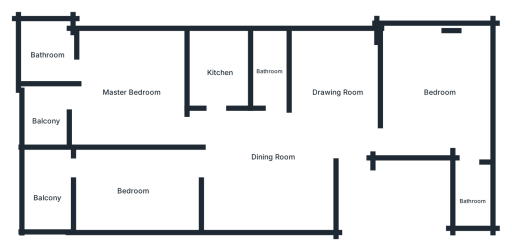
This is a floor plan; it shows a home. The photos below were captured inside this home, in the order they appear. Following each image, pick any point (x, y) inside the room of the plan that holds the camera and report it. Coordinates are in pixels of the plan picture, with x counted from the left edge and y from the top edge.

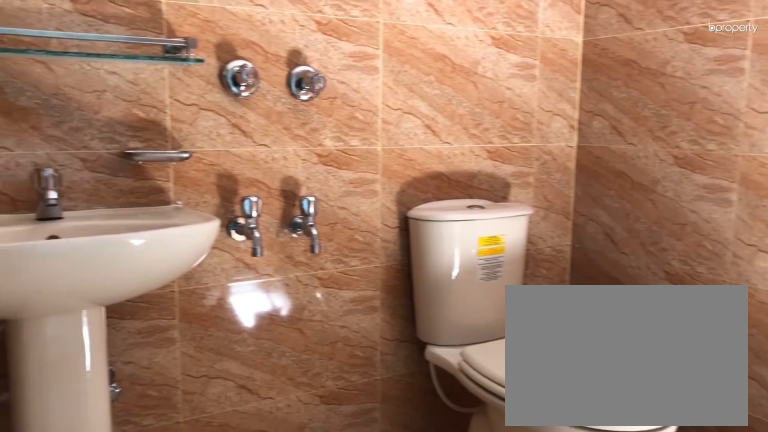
(47, 60)
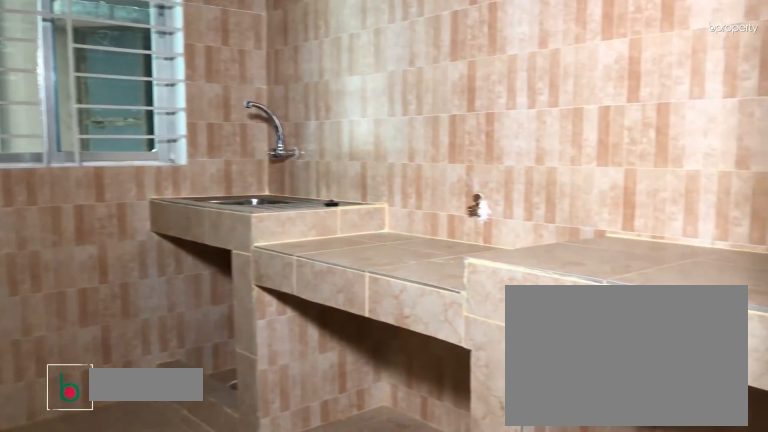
(220, 73)
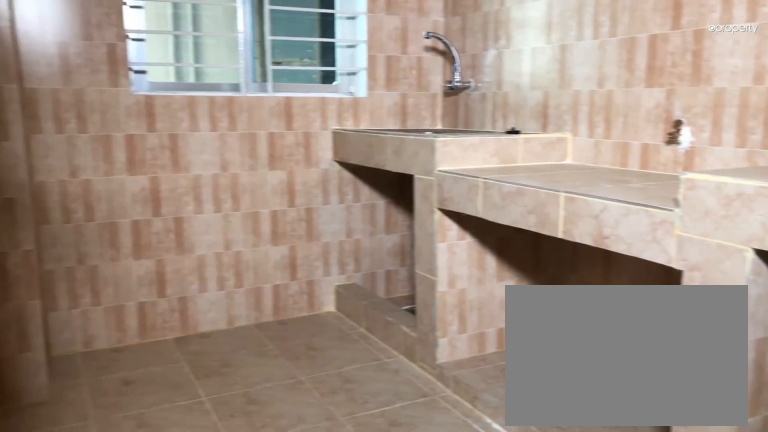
(220, 73)
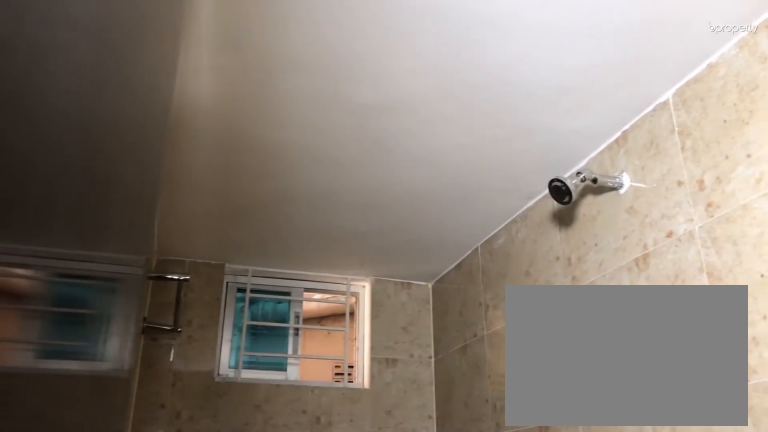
(271, 74)
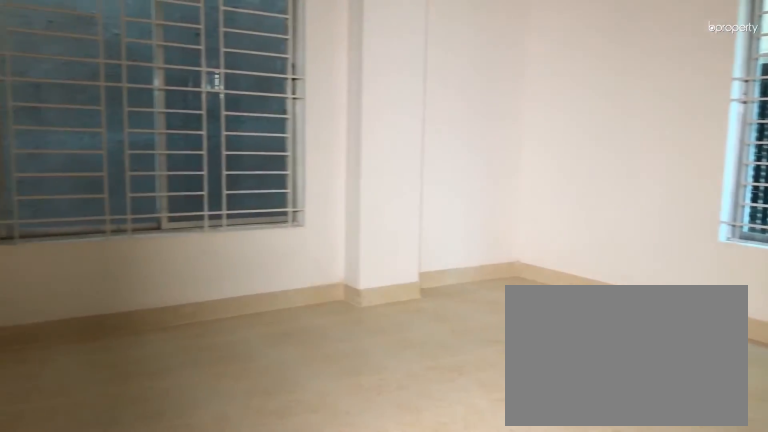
(440, 95)
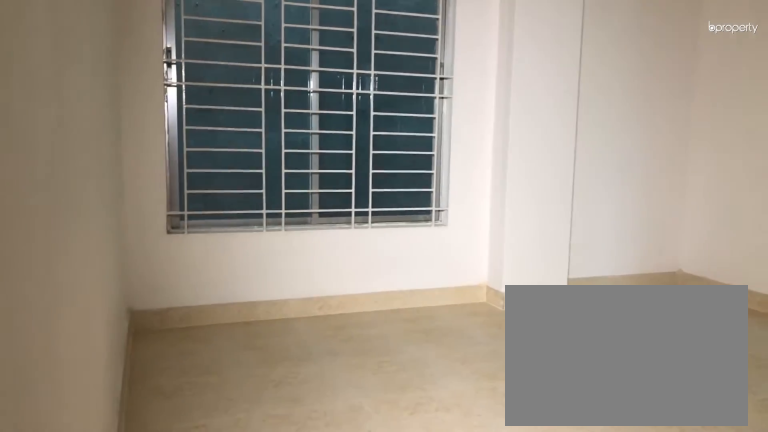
(440, 95)
